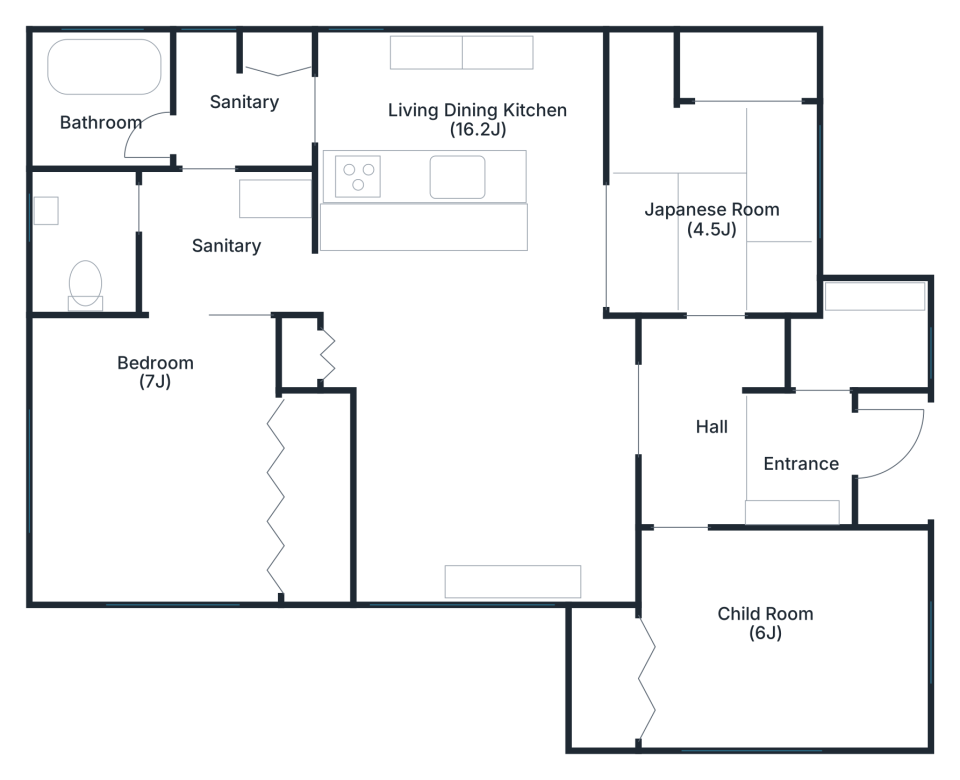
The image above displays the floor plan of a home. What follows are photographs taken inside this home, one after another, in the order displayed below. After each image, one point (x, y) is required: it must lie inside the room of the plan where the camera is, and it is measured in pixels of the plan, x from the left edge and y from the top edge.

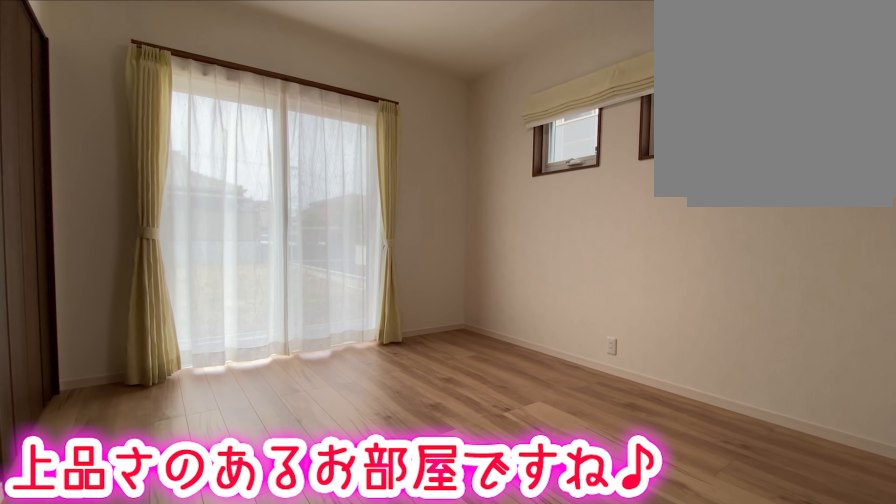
(116, 490)
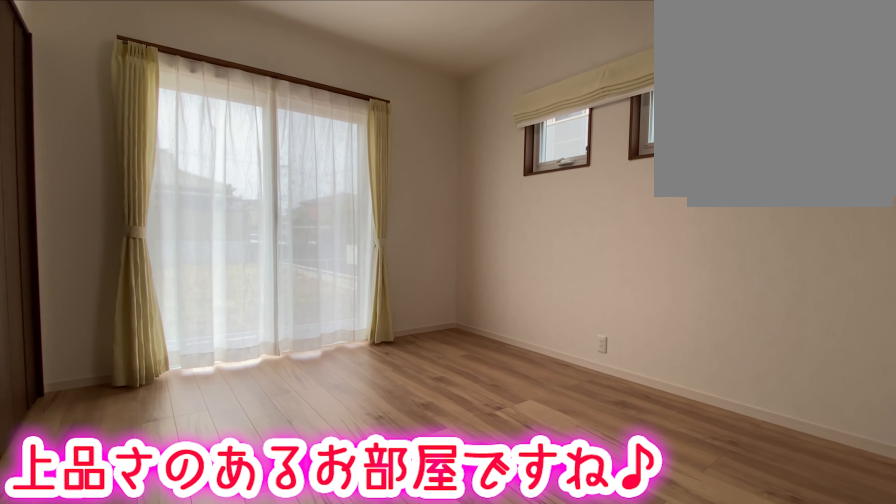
(109, 462)
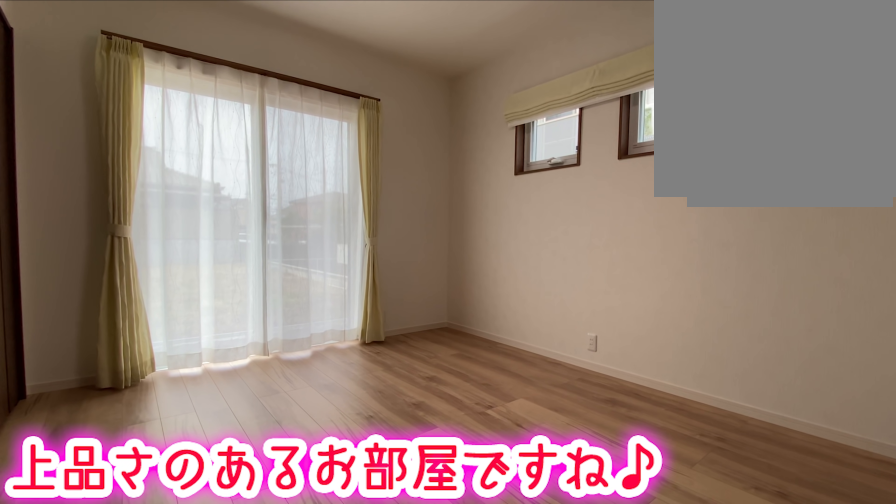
(60, 473)
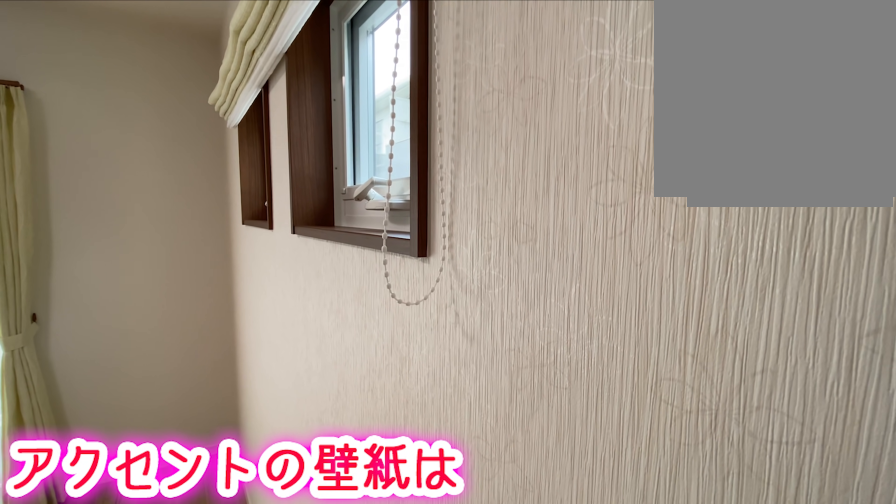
(156, 481)
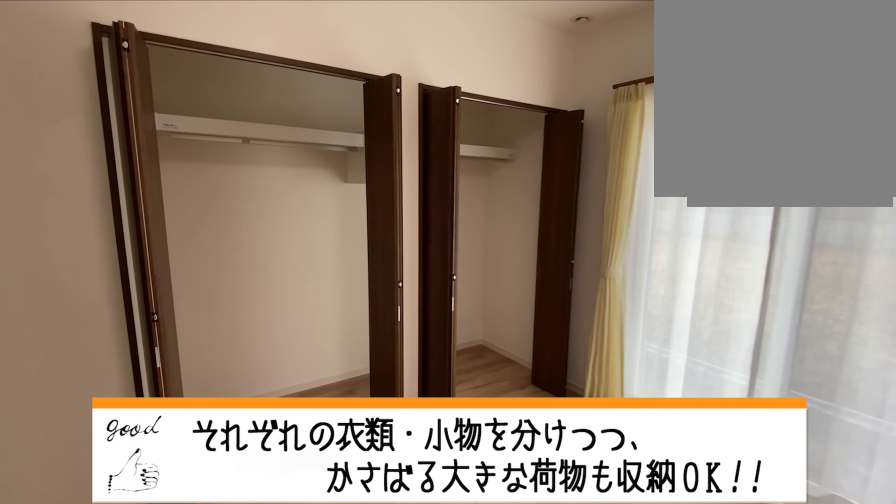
(156, 480)
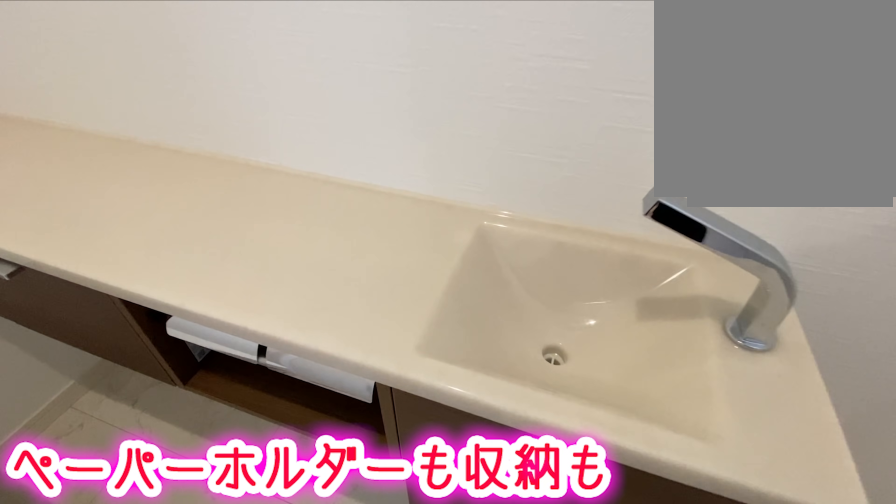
(90, 244)
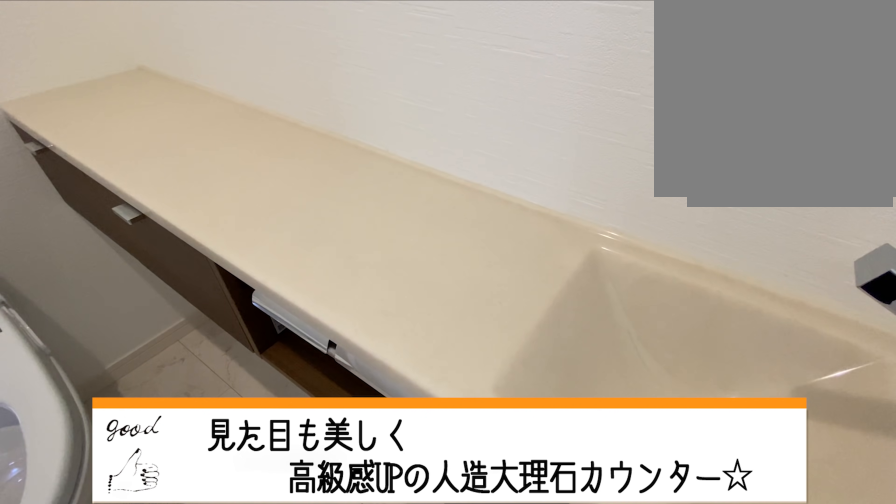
(90, 244)
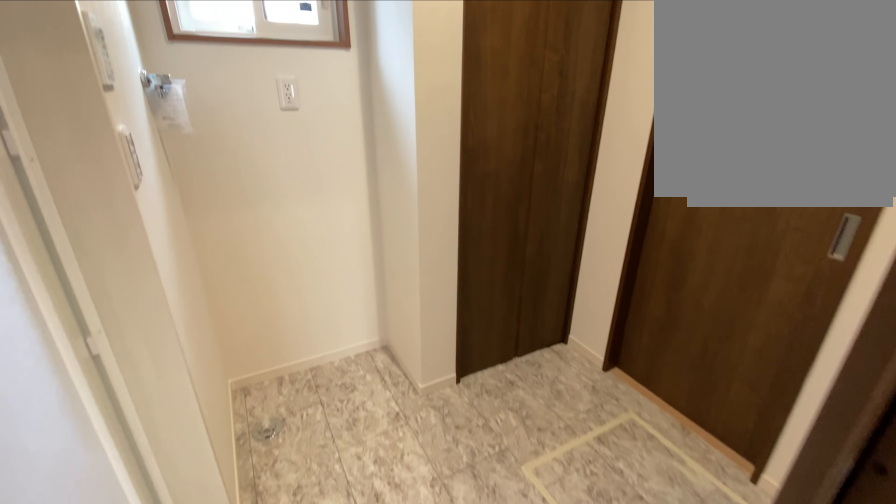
(238, 118)
